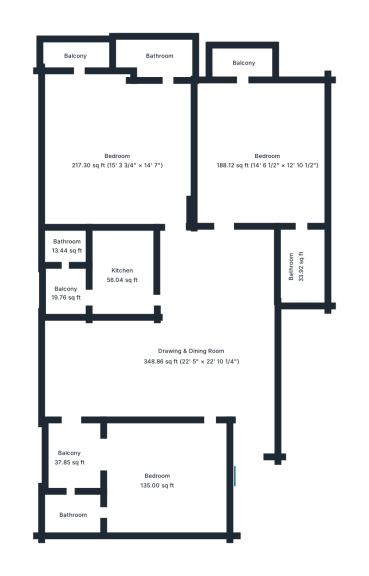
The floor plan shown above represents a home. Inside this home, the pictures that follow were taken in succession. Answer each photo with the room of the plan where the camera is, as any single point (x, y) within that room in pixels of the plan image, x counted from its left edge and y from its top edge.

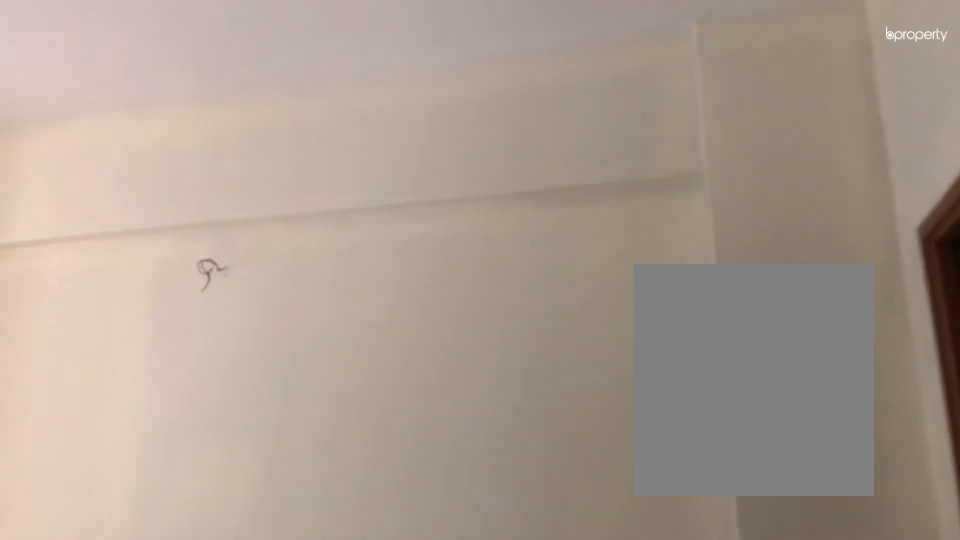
(267, 159)
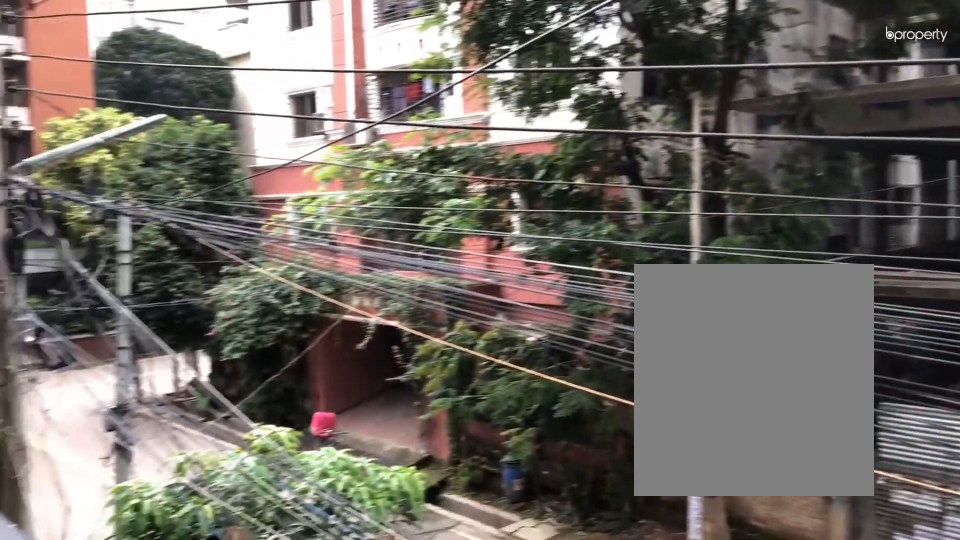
(246, 63)
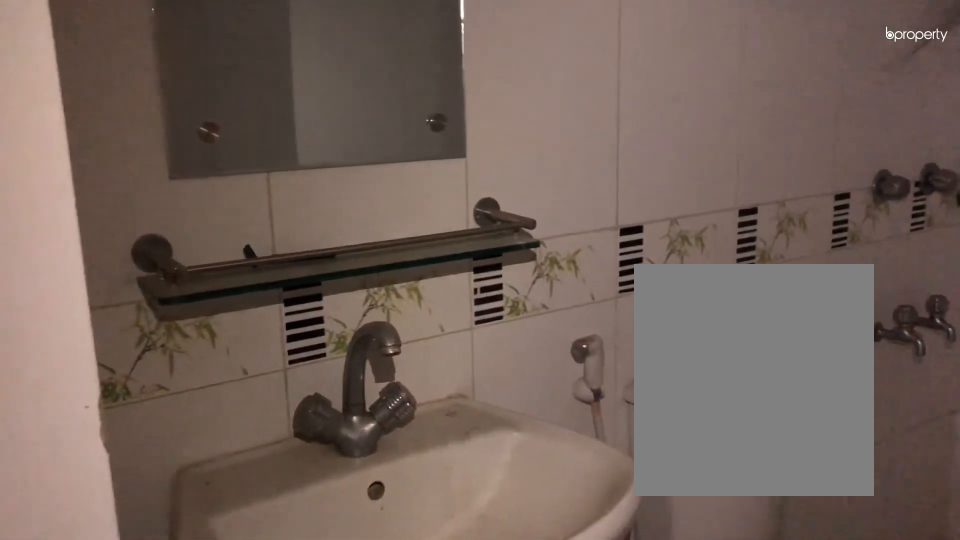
(302, 268)
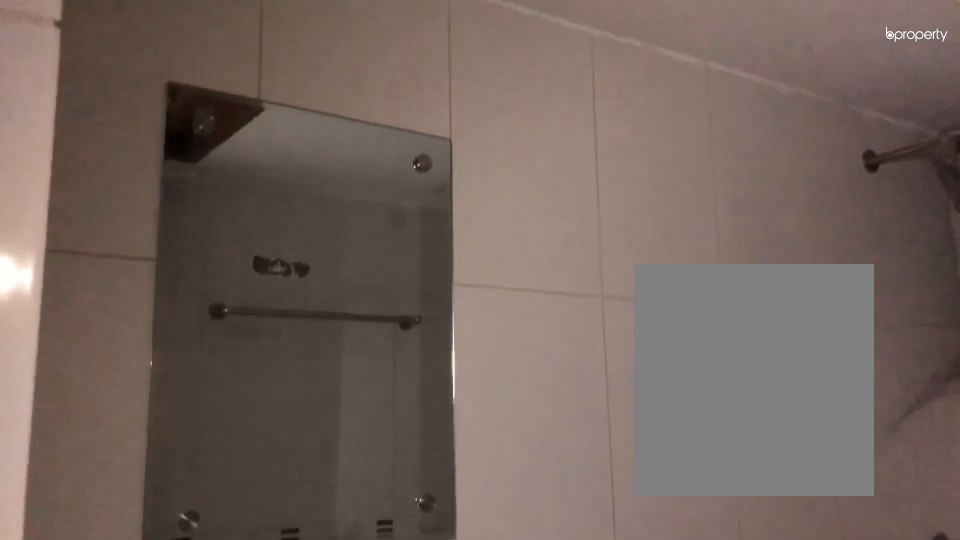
(302, 268)
